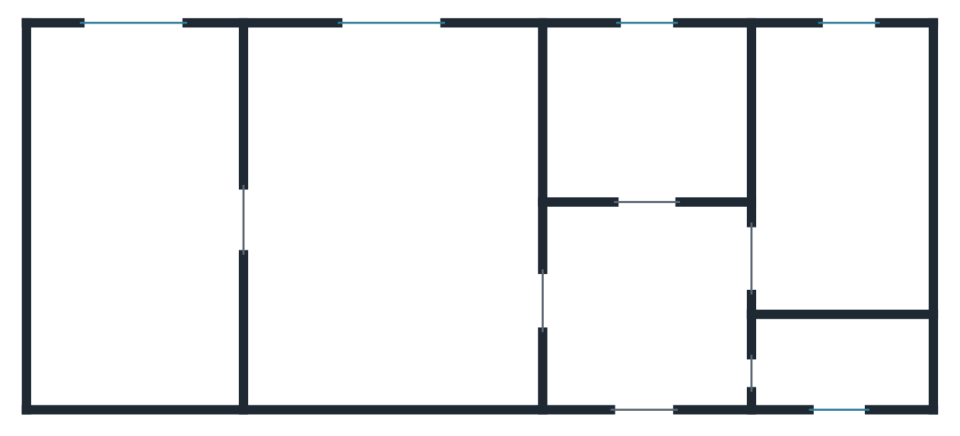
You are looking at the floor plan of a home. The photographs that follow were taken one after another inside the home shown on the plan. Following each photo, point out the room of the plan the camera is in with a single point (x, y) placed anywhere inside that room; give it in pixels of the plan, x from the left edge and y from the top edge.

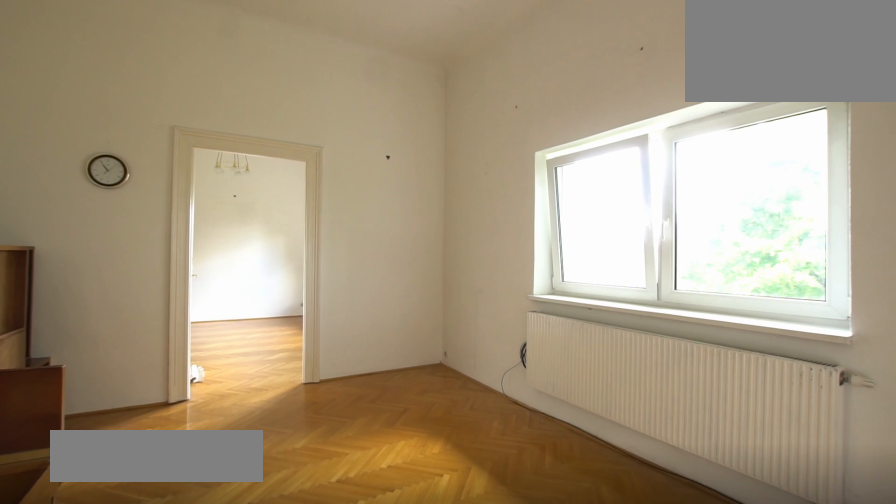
(411, 226)
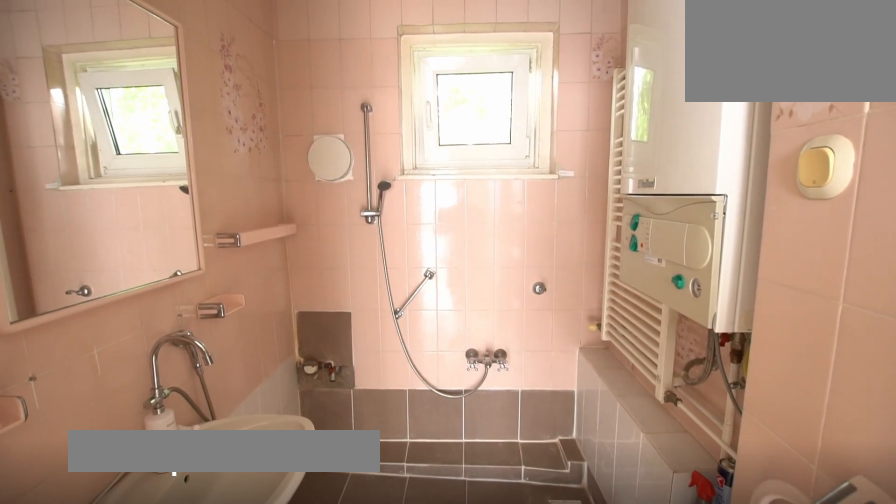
(648, 116)
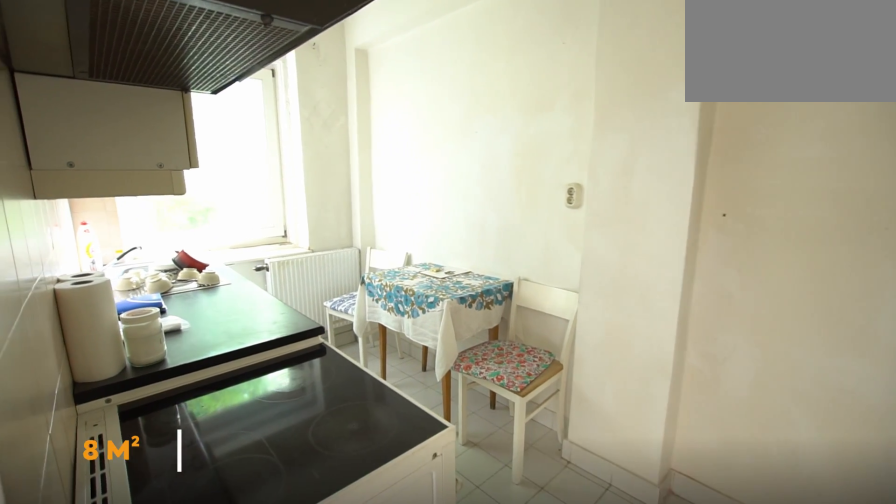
(833, 158)
